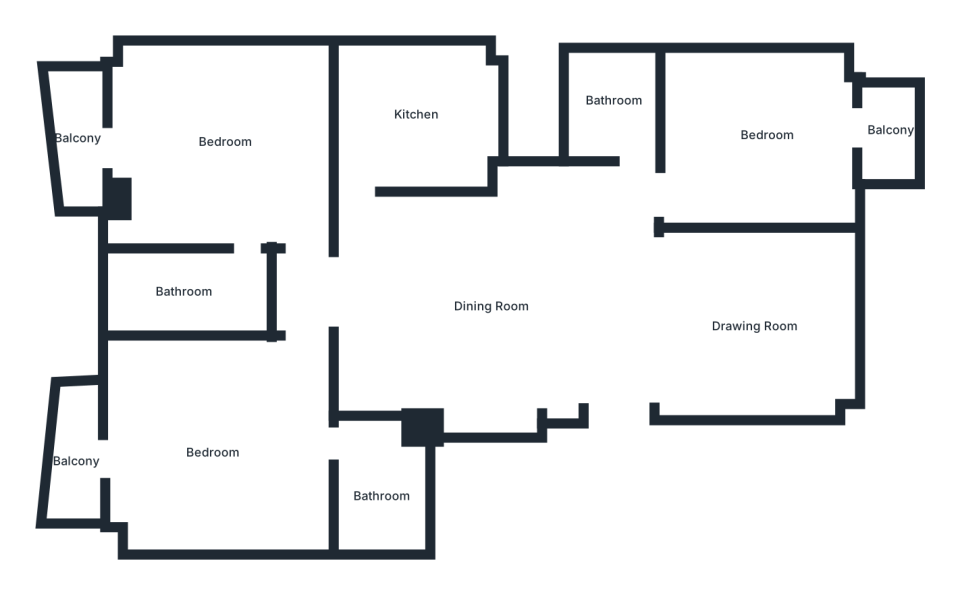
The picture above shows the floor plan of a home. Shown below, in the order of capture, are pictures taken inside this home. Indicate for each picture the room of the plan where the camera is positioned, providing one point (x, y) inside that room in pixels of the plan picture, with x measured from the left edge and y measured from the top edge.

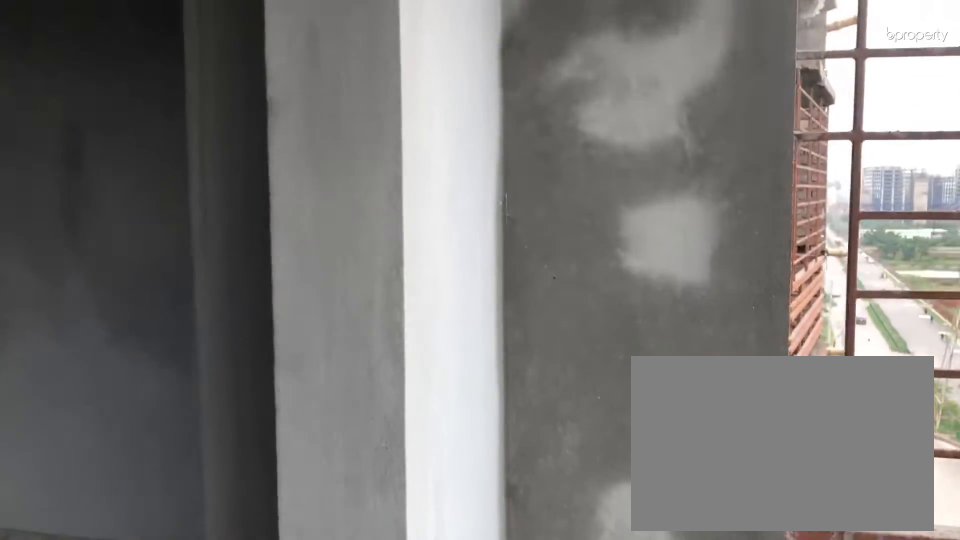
(76, 137)
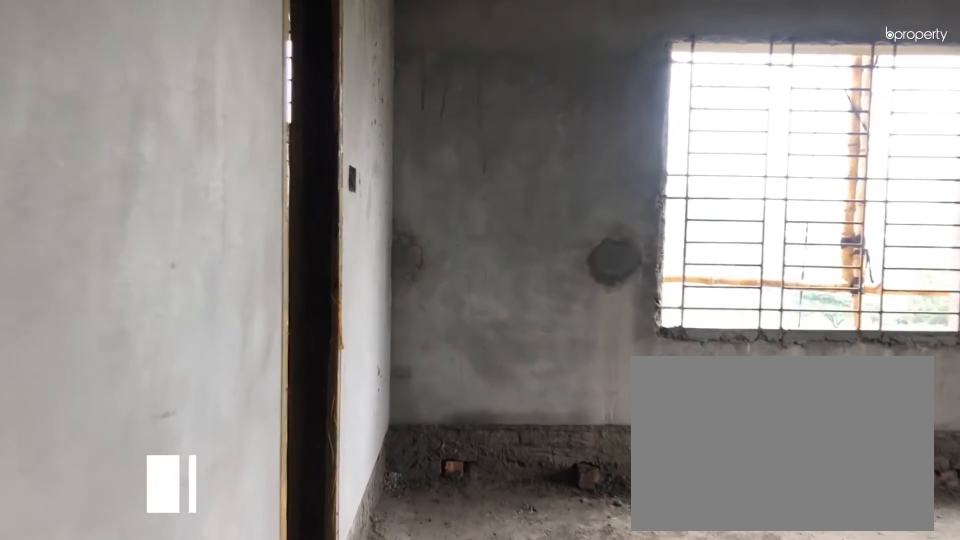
(217, 452)
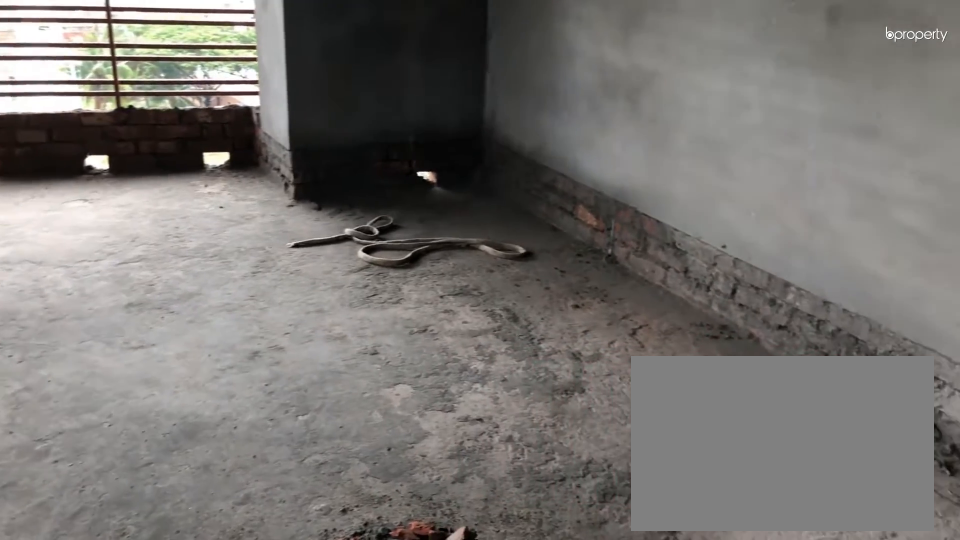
(217, 452)
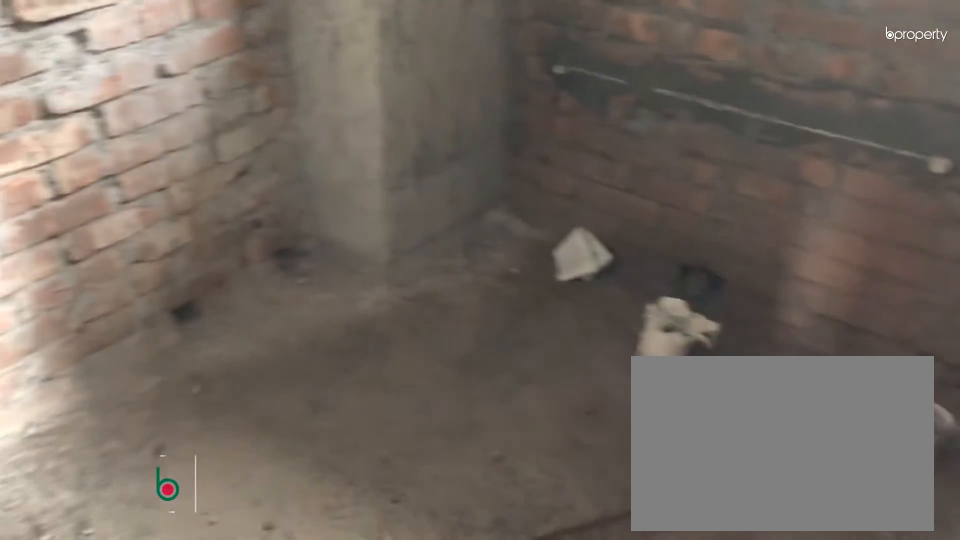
(377, 498)
